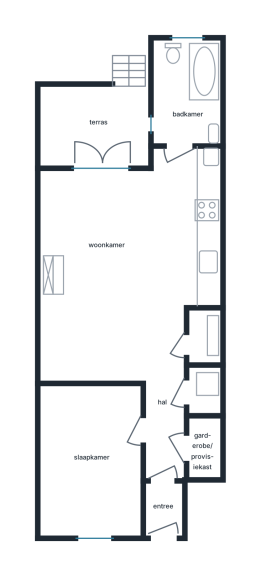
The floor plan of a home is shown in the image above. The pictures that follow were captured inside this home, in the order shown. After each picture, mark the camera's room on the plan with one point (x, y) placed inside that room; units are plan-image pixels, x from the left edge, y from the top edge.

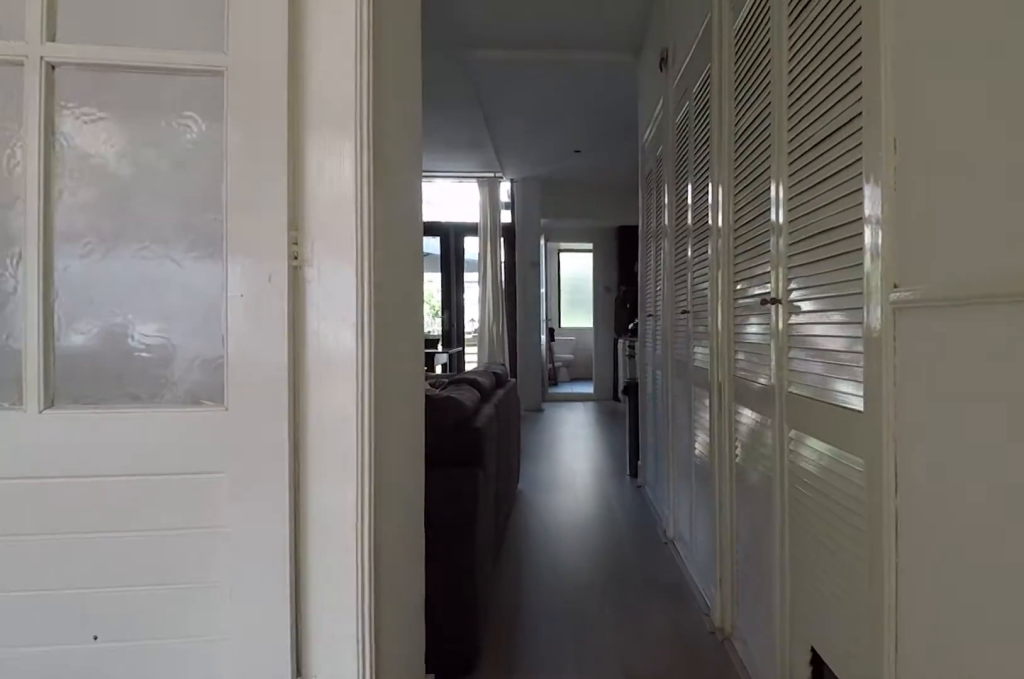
(164, 456)
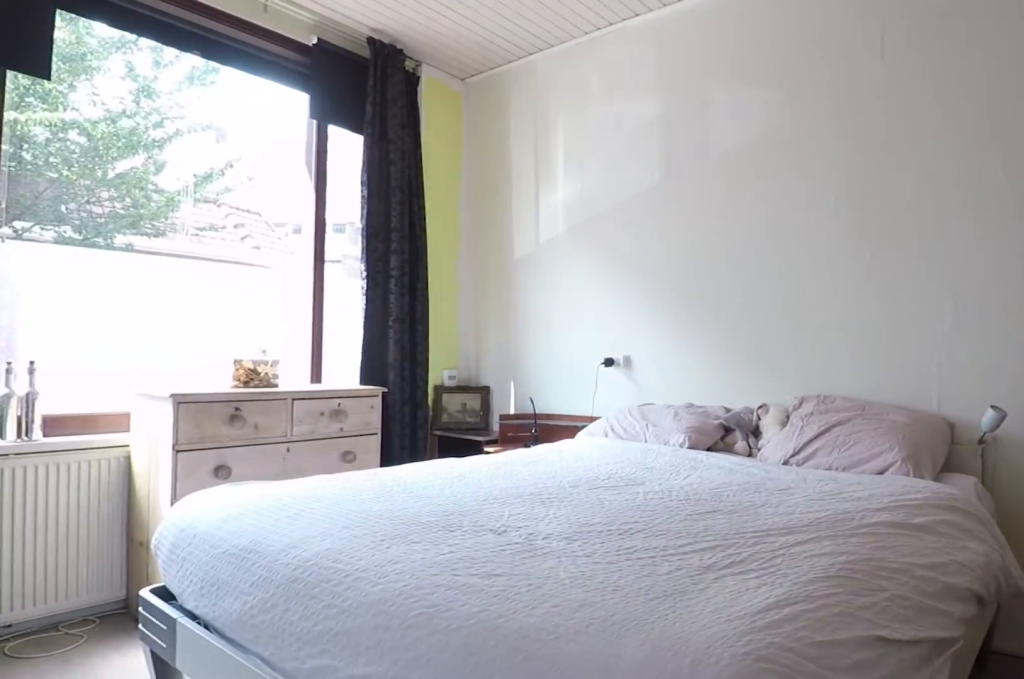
(91, 460)
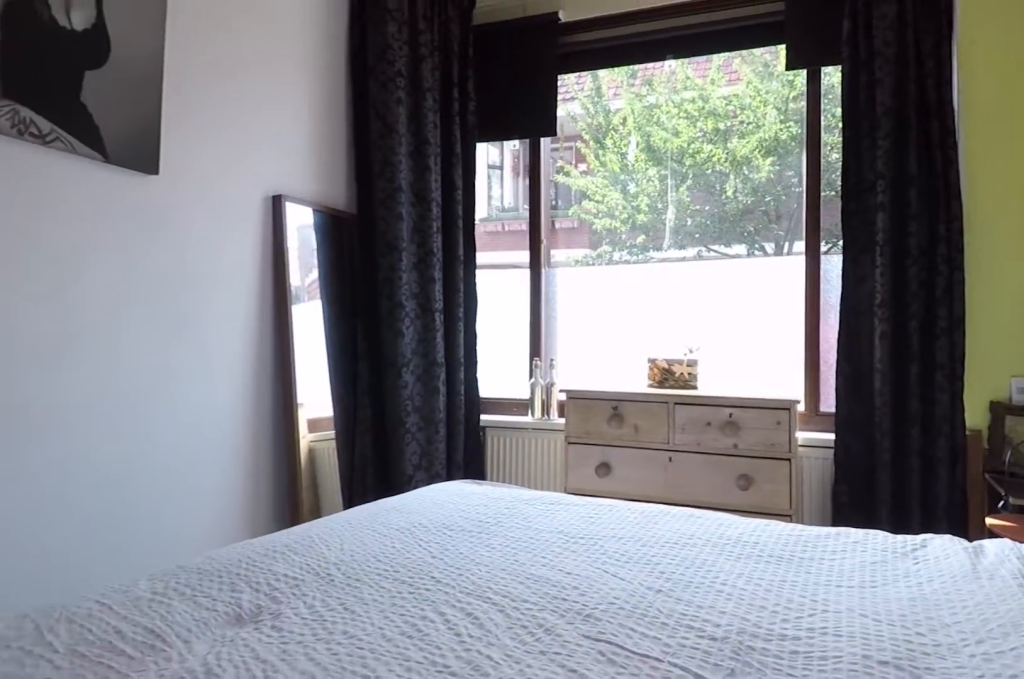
(91, 460)
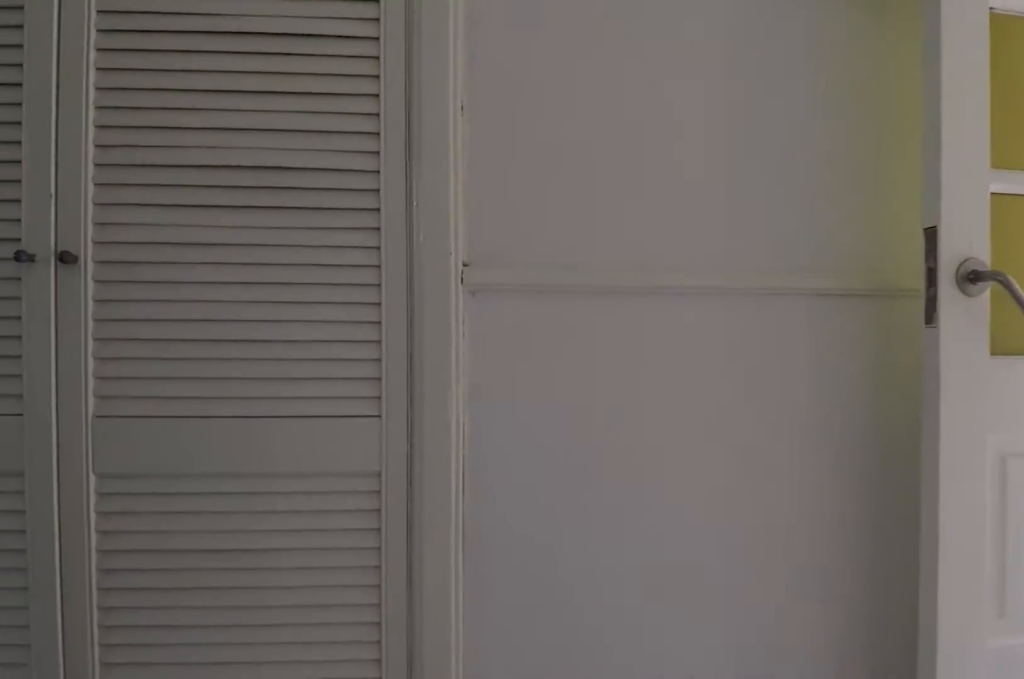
(164, 457)
